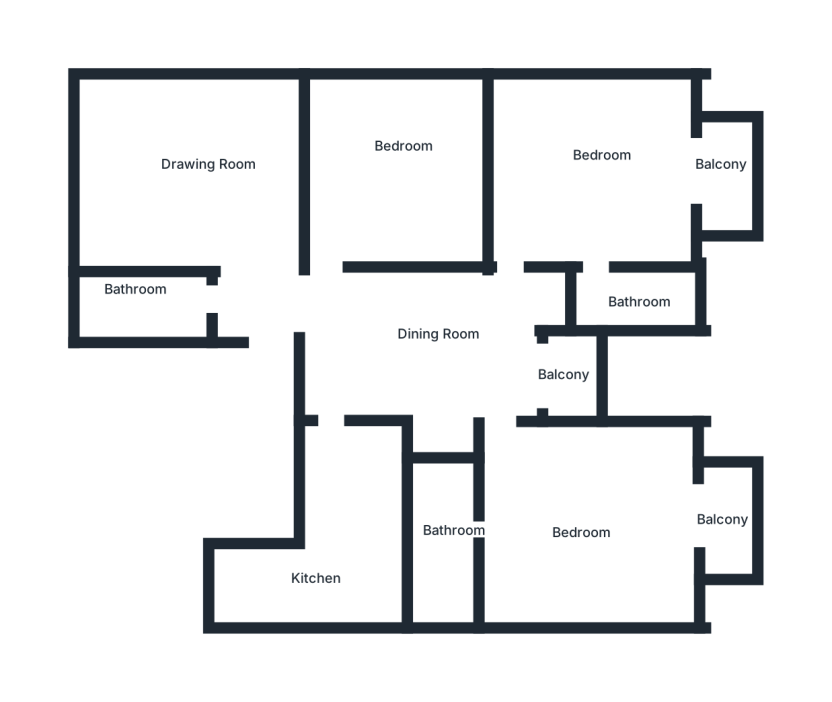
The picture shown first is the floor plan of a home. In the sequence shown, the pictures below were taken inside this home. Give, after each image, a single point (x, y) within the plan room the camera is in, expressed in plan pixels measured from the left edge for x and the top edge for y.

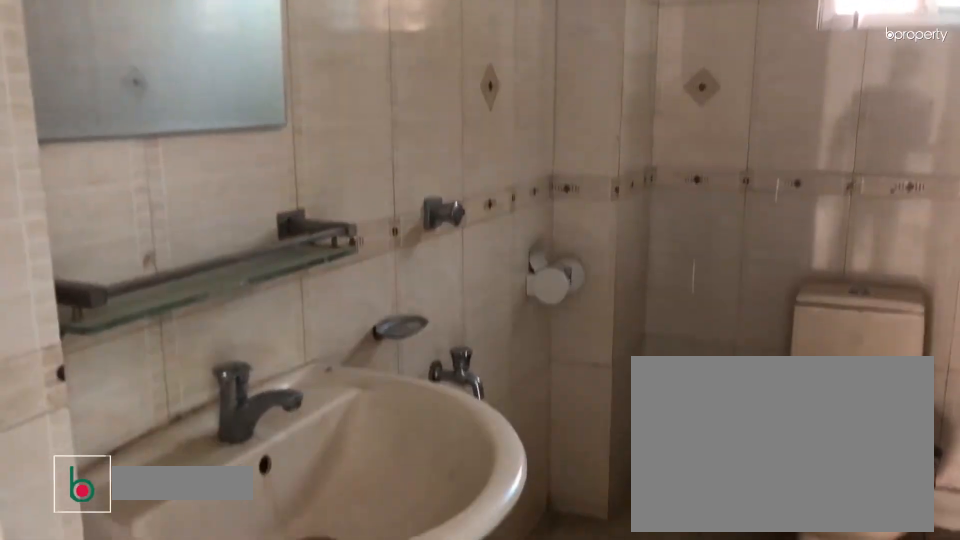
(147, 300)
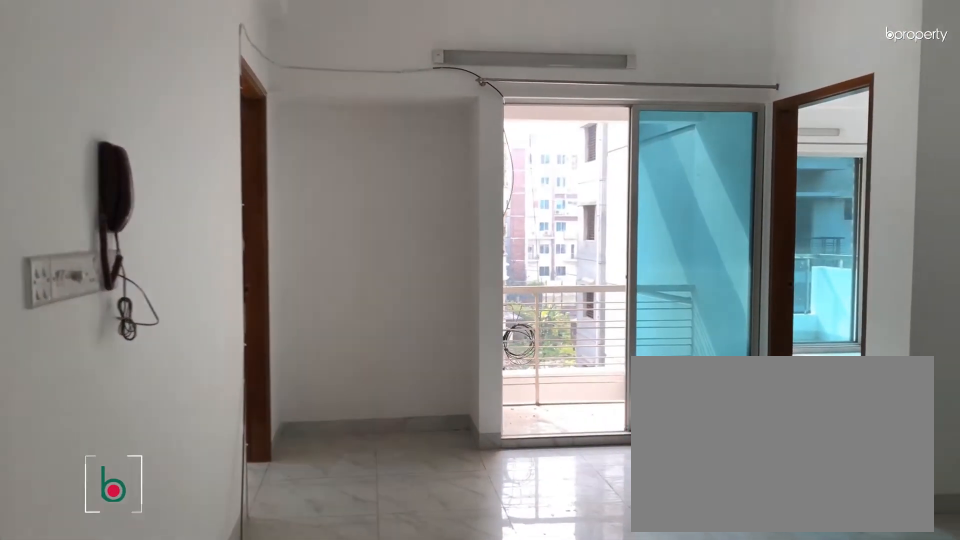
(350, 341)
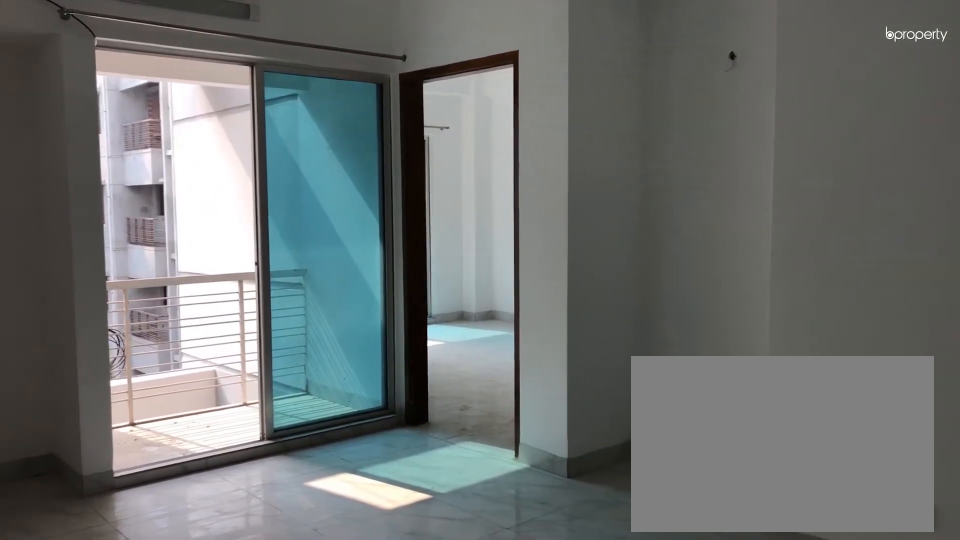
(467, 357)
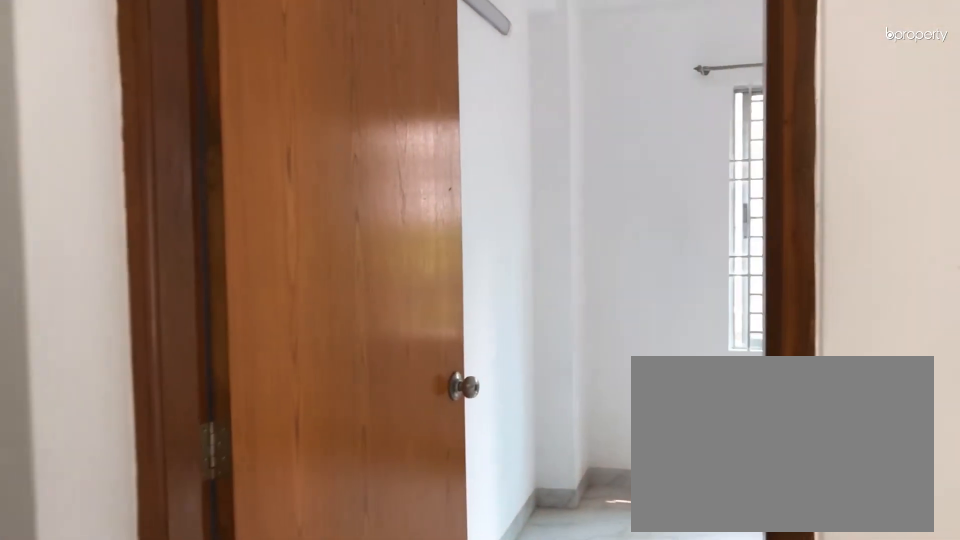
(327, 266)
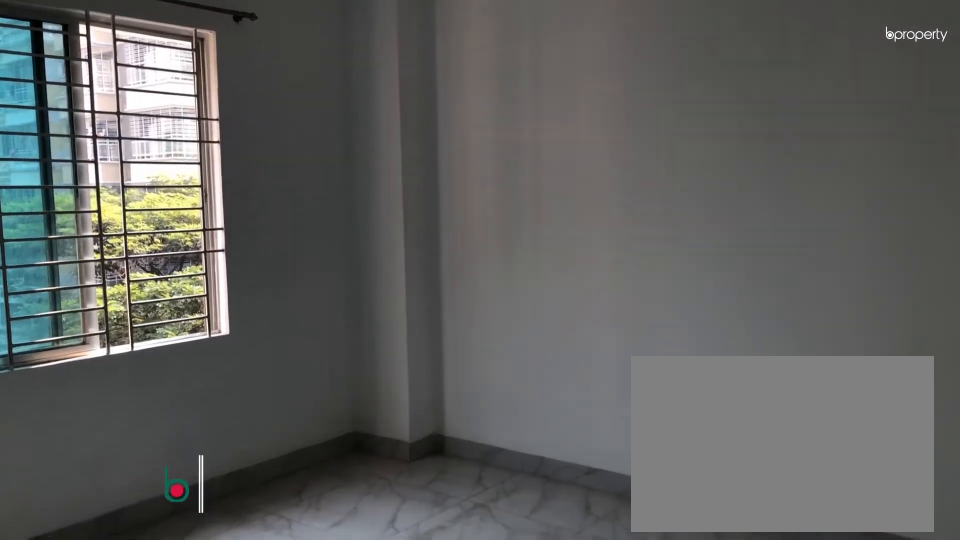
(396, 170)
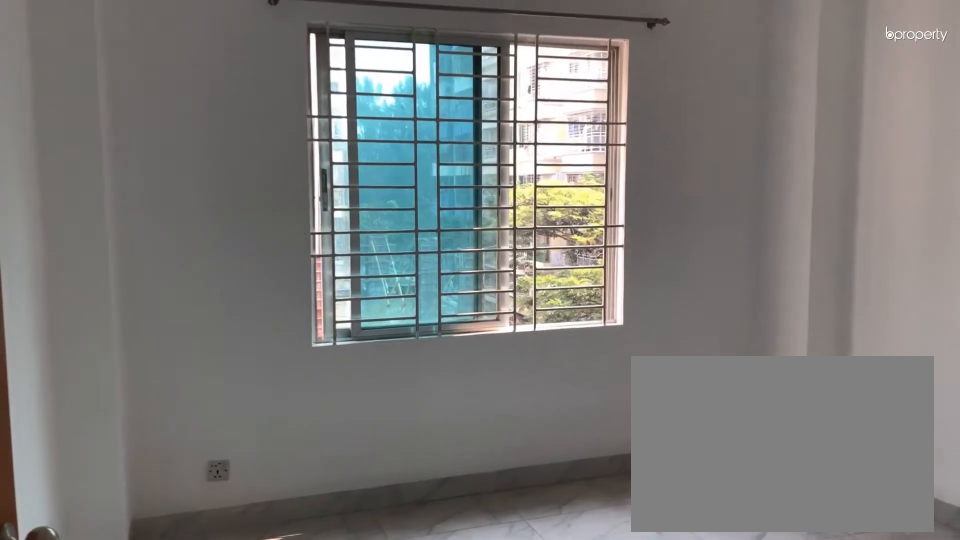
(396, 170)
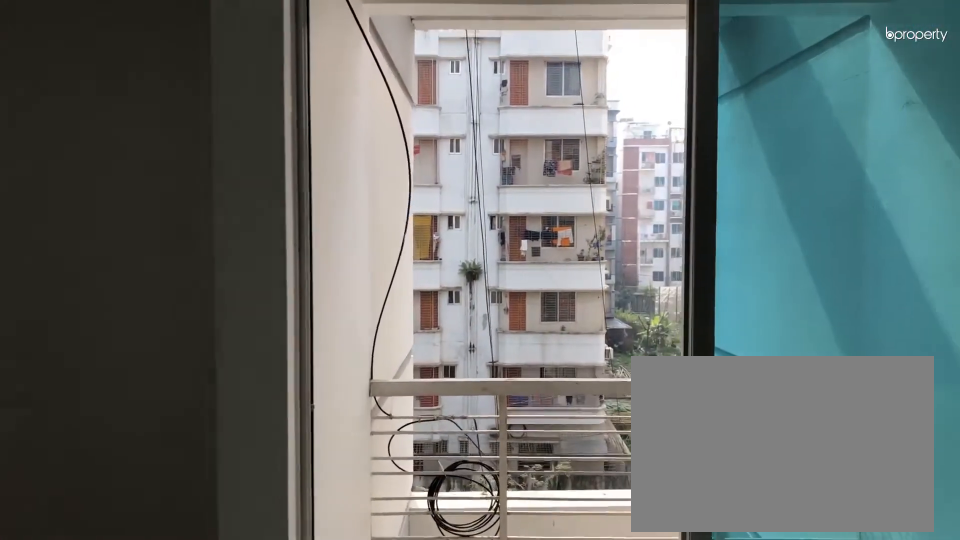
(486, 382)
